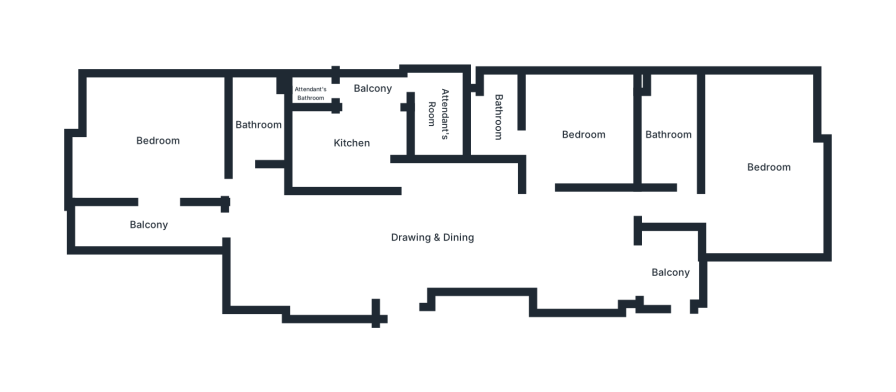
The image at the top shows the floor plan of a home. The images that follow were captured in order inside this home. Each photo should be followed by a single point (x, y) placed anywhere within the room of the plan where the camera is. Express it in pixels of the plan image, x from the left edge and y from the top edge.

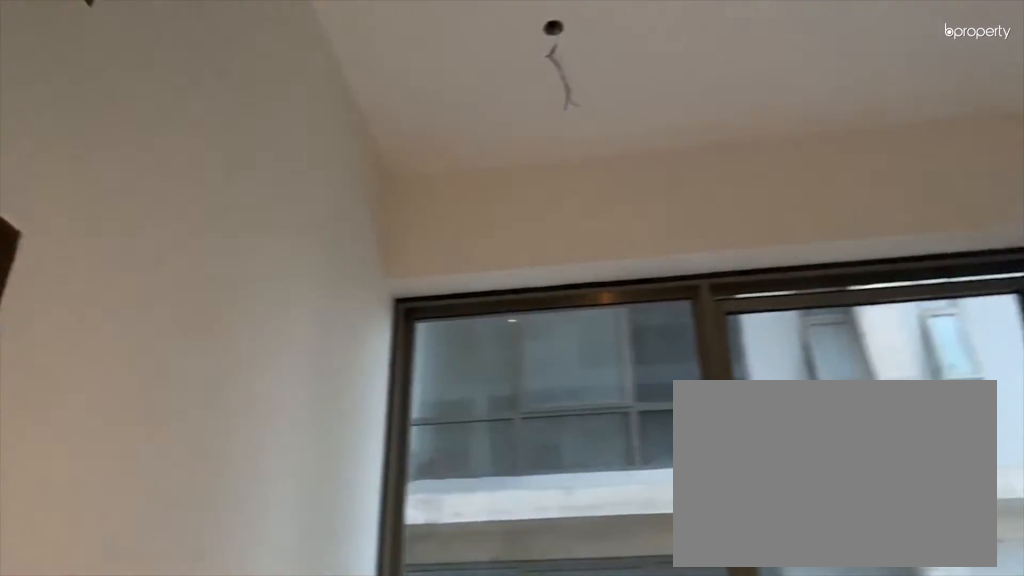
(574, 135)
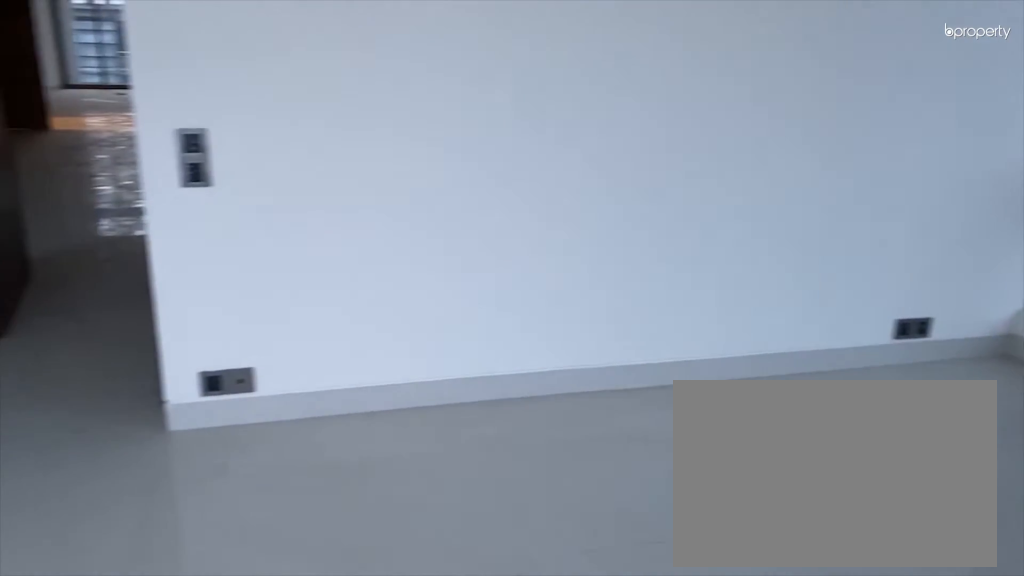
(769, 210)
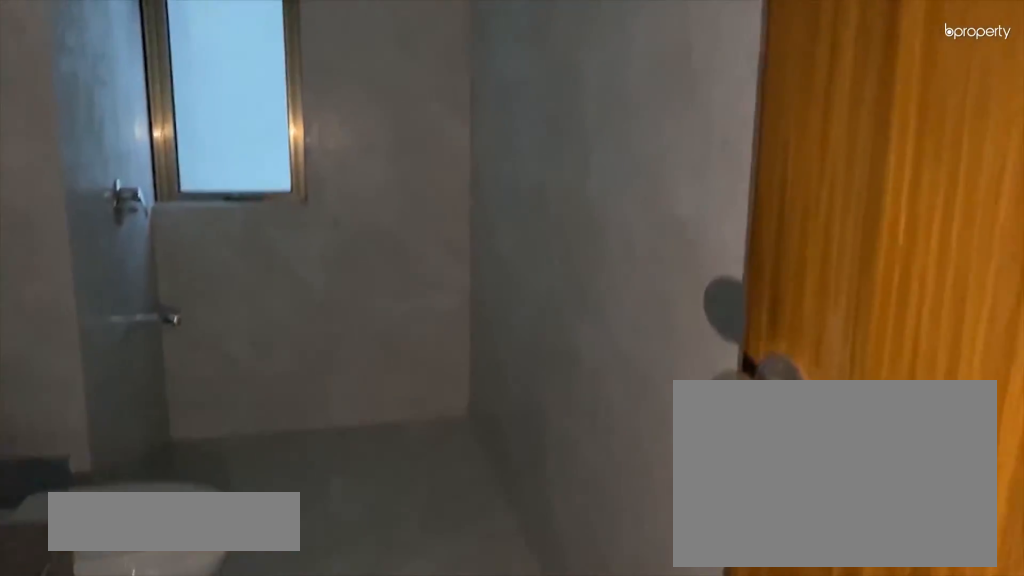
(666, 137)
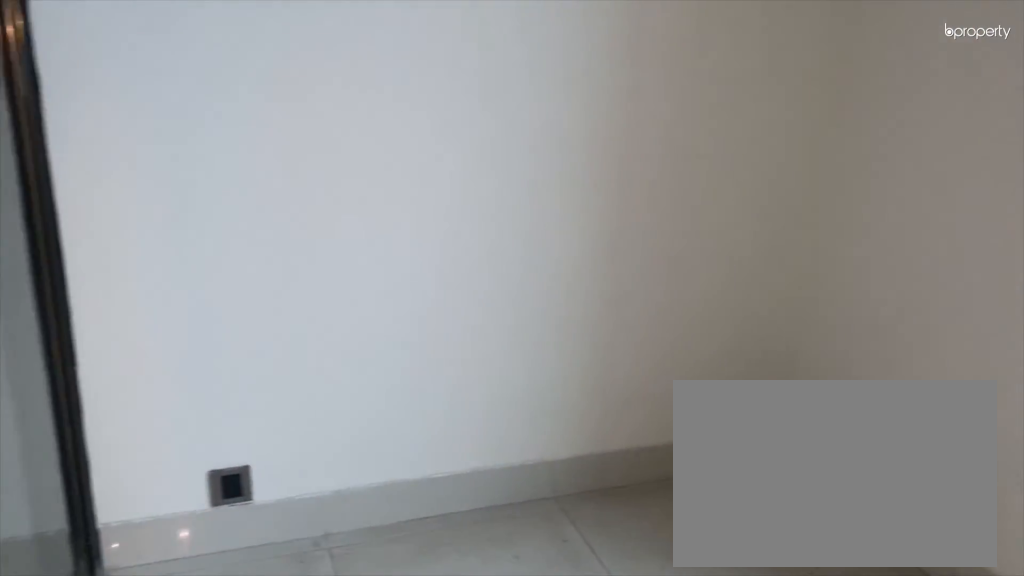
(669, 266)
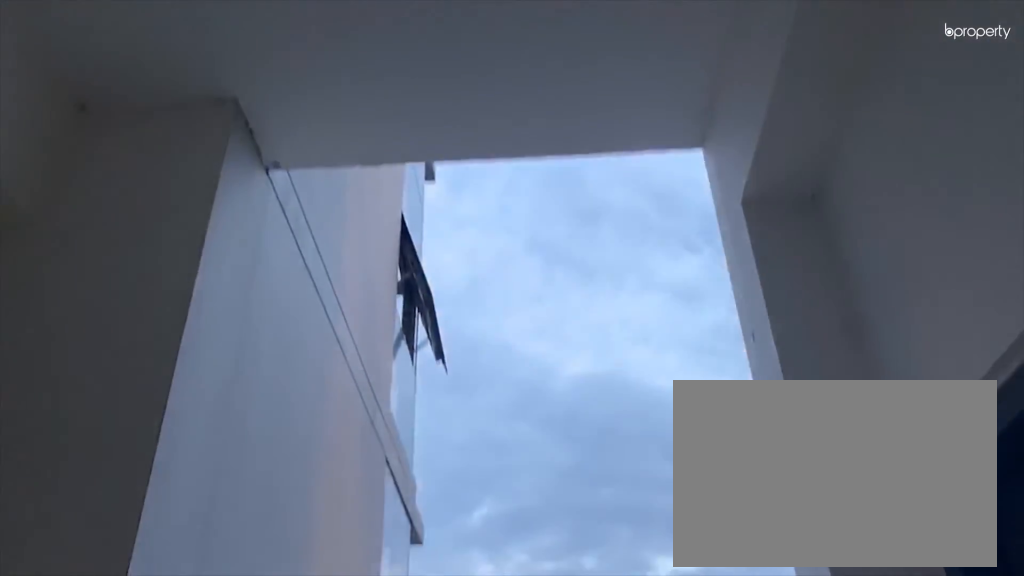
(669, 266)
